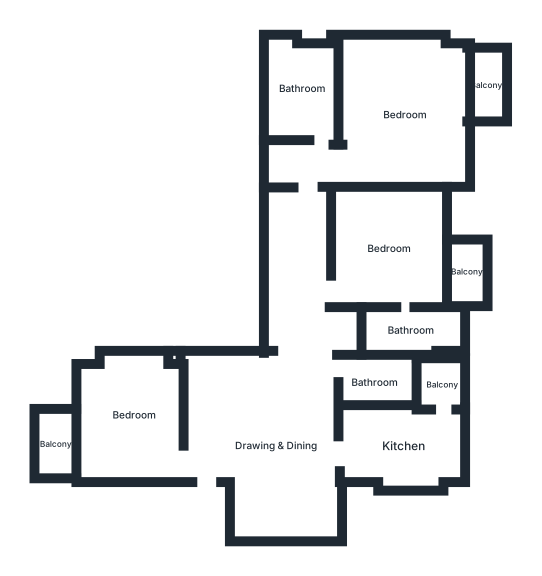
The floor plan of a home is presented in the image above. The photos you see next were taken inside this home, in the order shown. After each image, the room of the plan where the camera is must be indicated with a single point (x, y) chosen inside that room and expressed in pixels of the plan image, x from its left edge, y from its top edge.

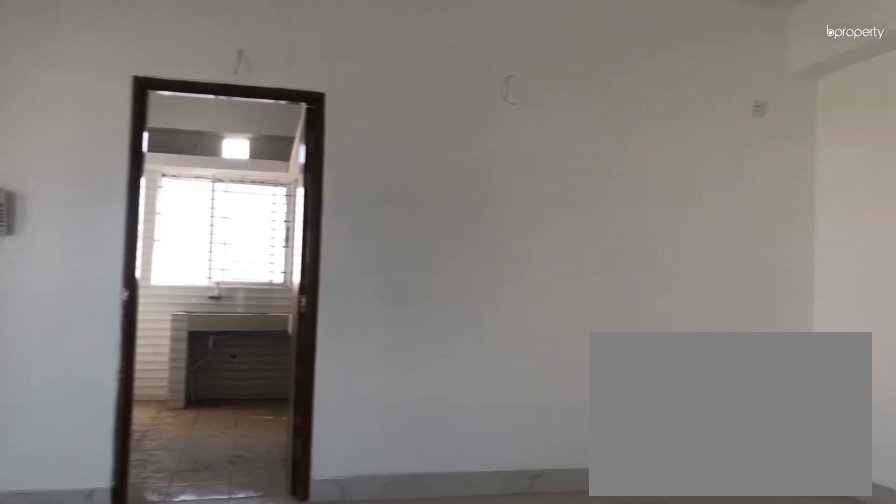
(278, 441)
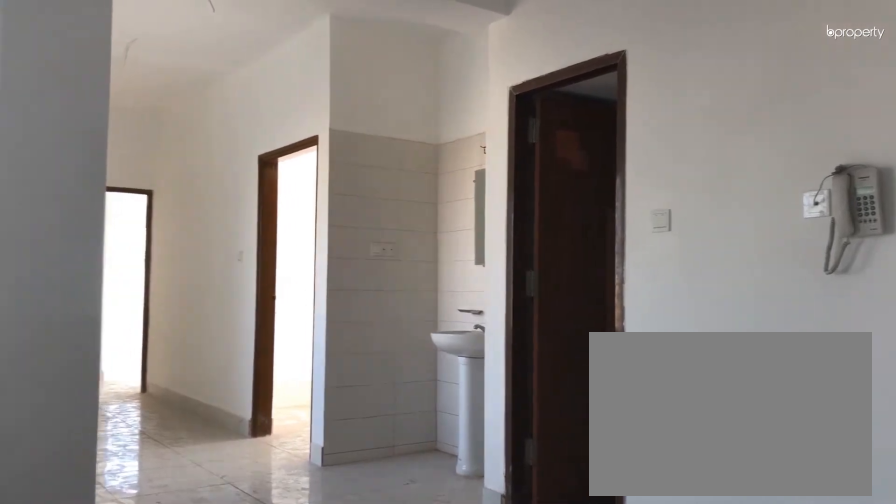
(278, 441)
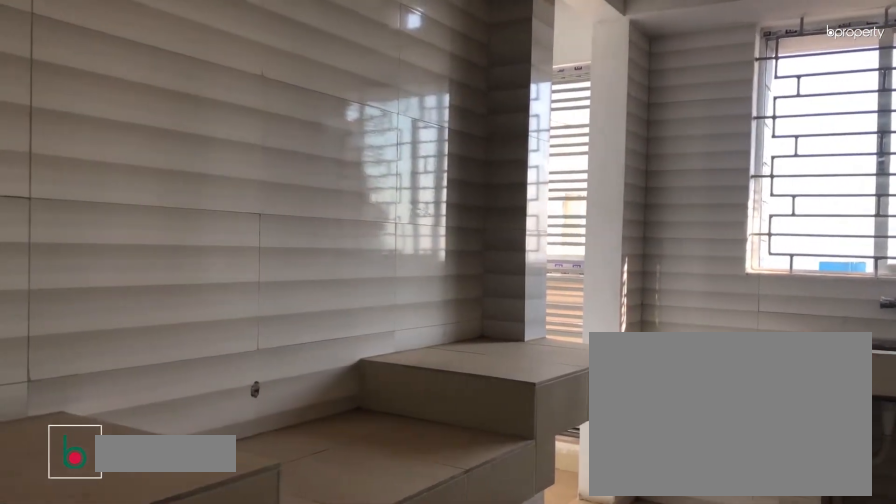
(404, 446)
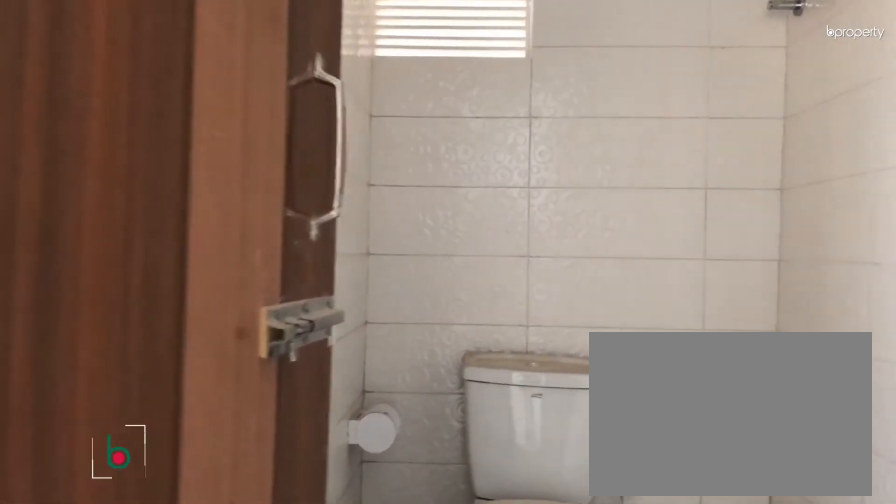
(376, 382)
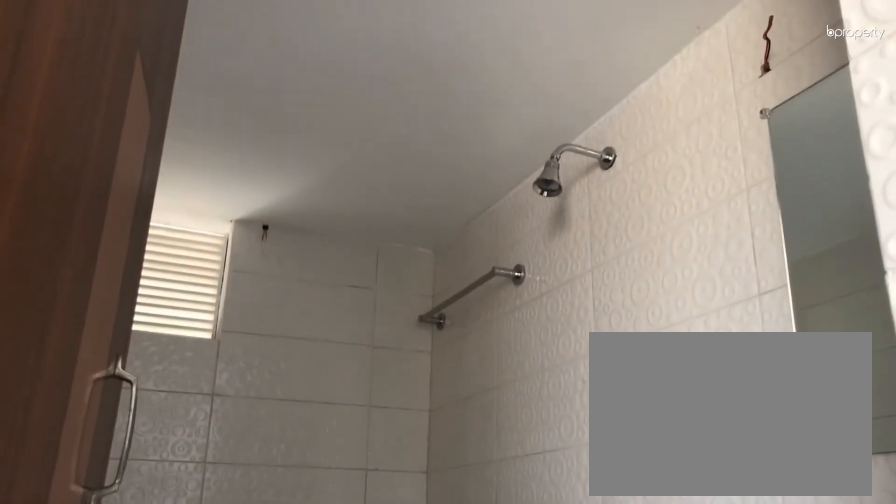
(376, 381)
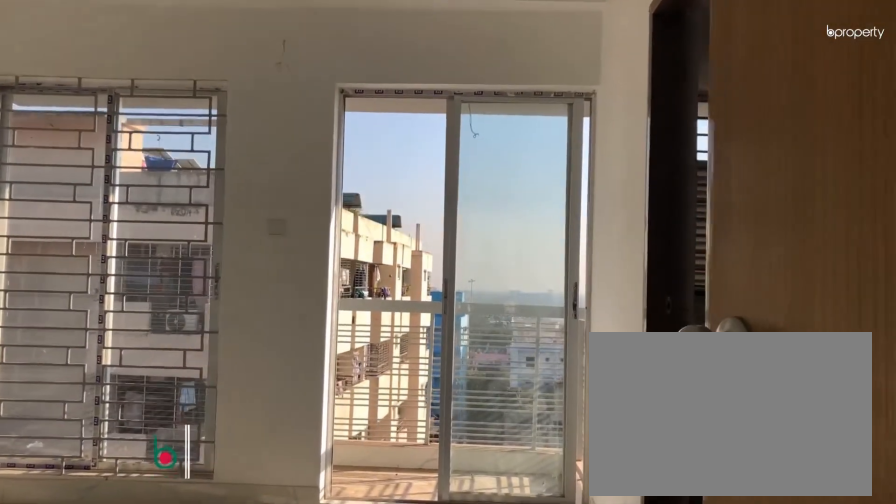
(390, 248)
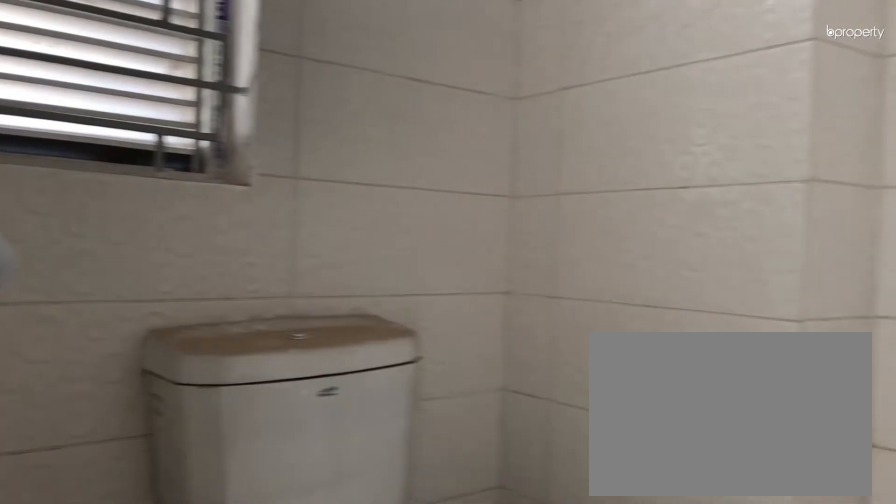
(410, 330)
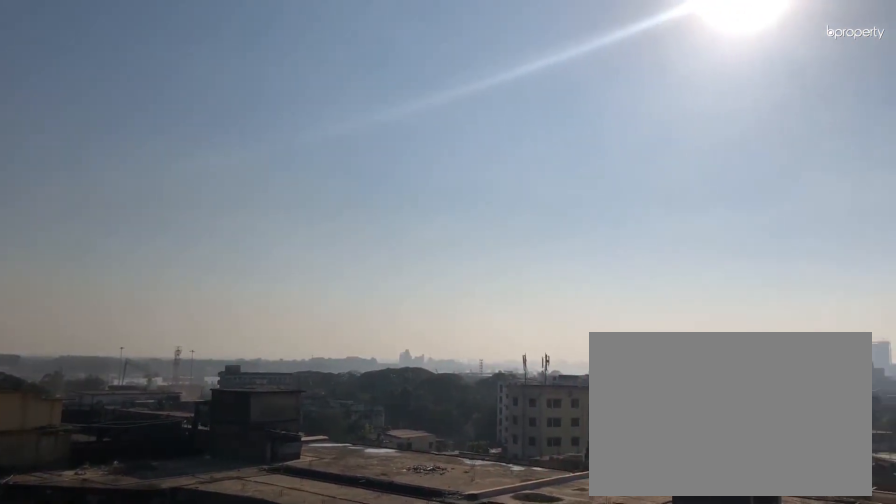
(465, 268)
